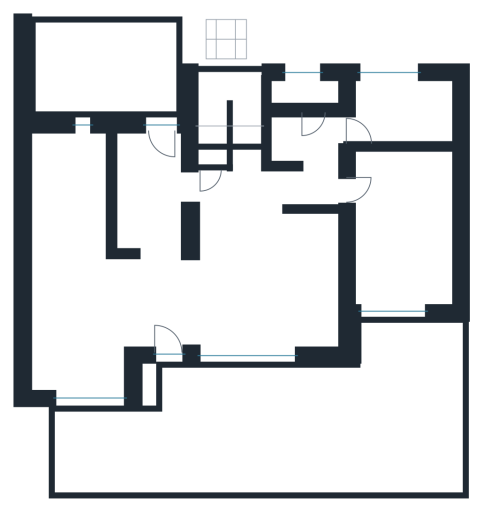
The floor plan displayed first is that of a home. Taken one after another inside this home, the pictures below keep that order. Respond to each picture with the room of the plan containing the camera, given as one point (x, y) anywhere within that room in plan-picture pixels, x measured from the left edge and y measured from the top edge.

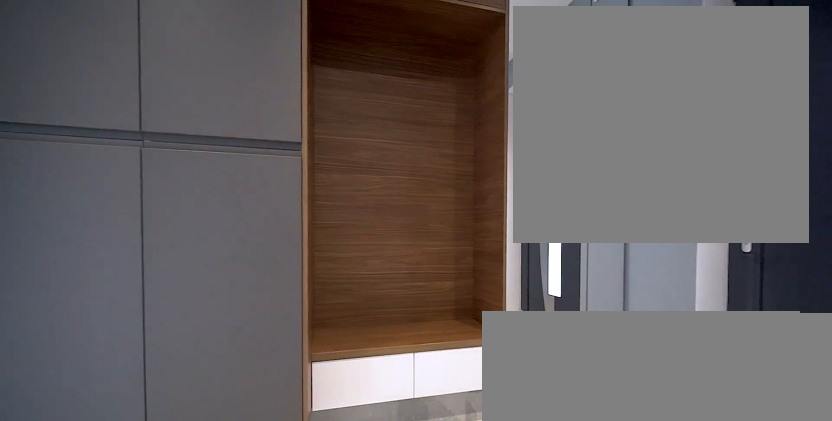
(147, 194)
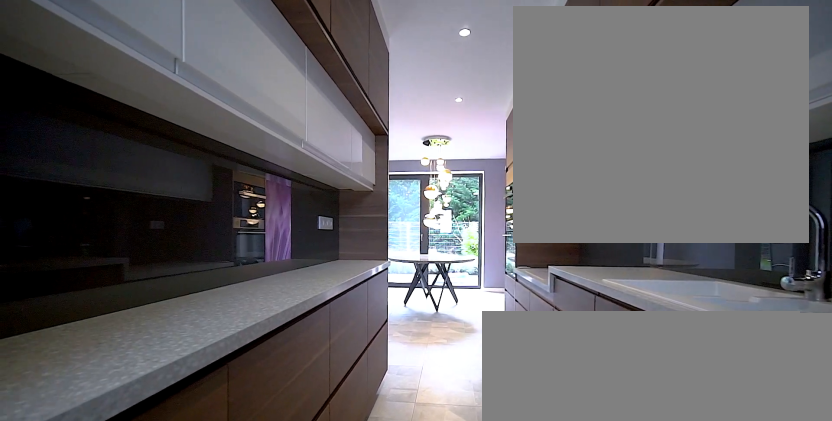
(71, 223)
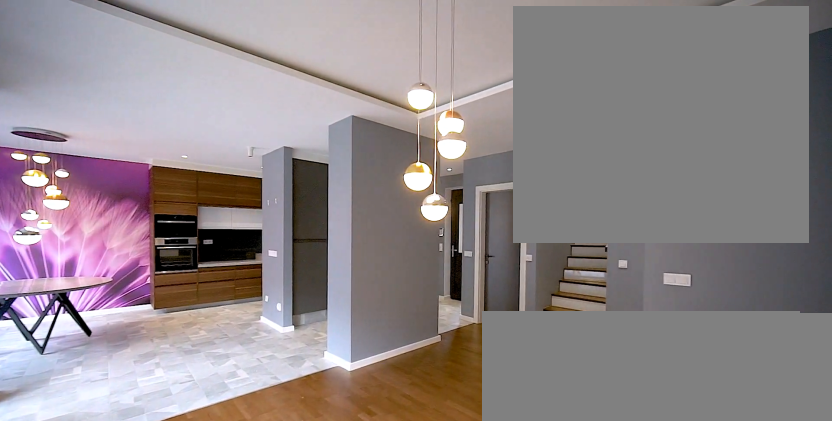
(264, 284)
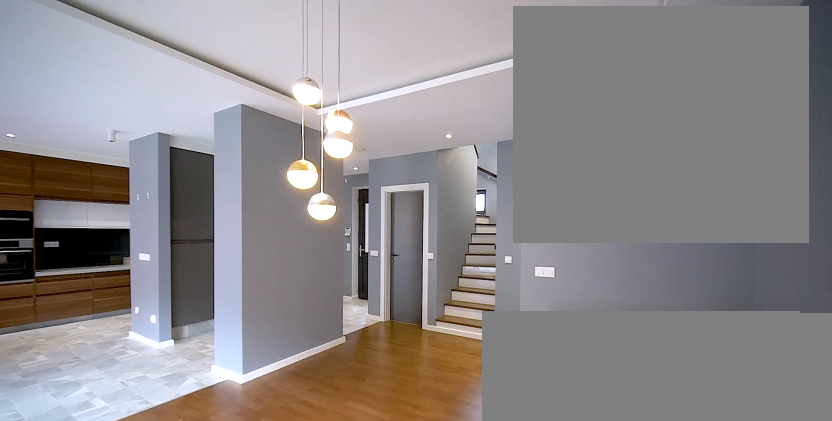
(264, 284)
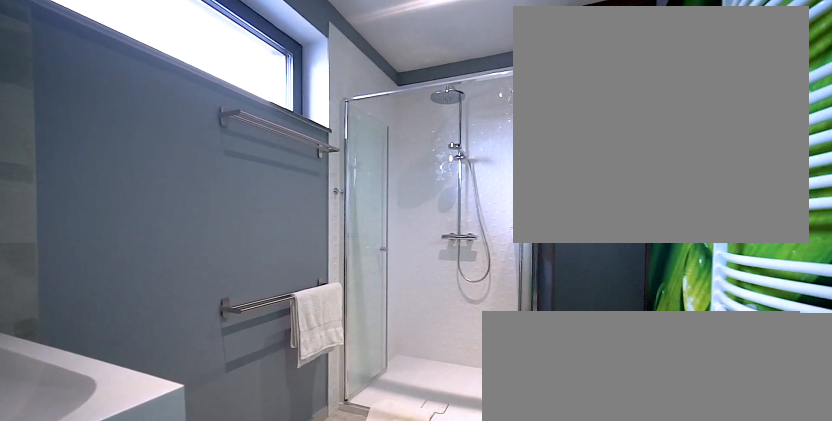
(402, 111)
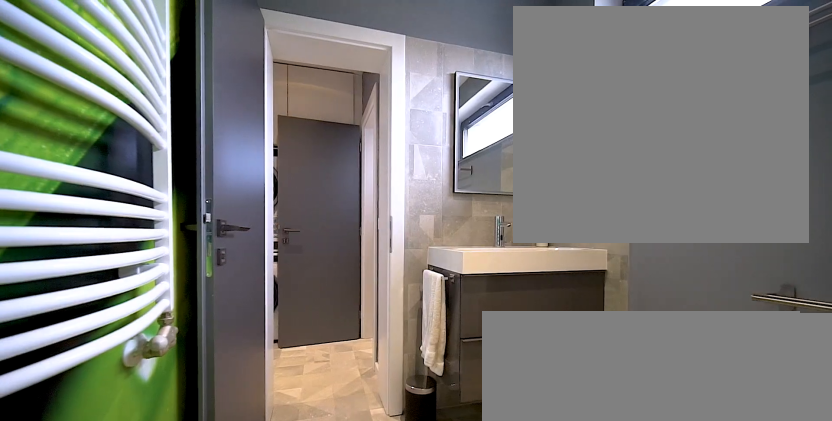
(402, 111)
